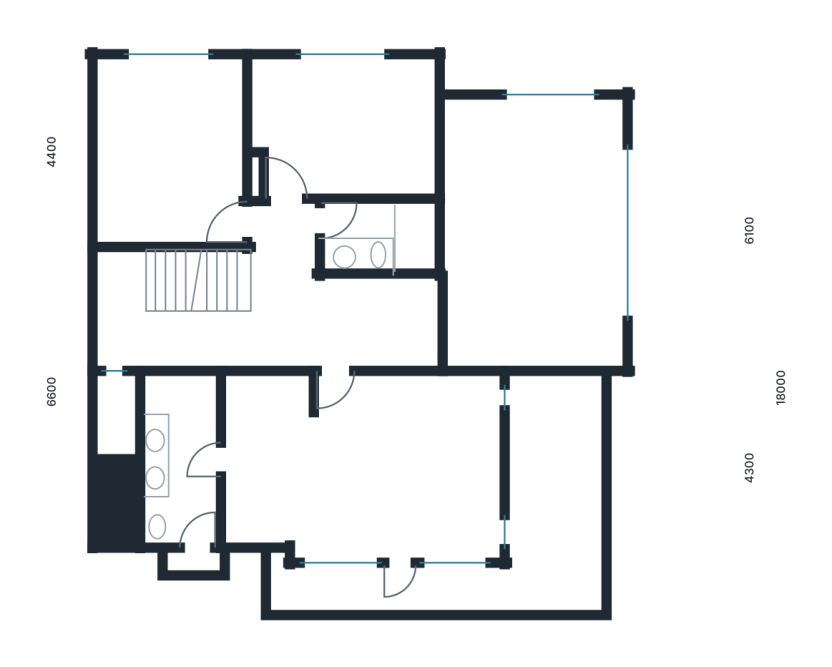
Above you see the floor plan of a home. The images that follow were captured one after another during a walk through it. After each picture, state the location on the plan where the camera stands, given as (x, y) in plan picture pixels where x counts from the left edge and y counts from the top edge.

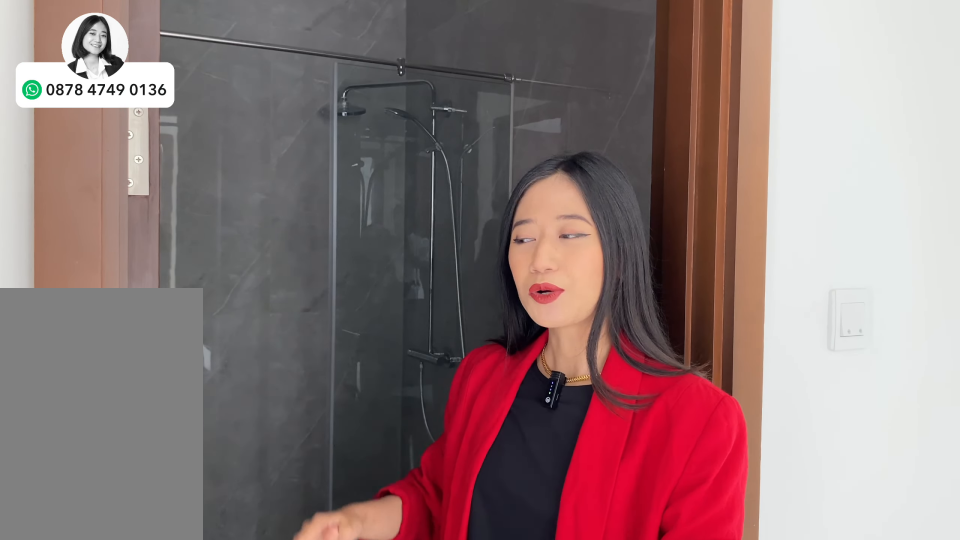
(395, 244)
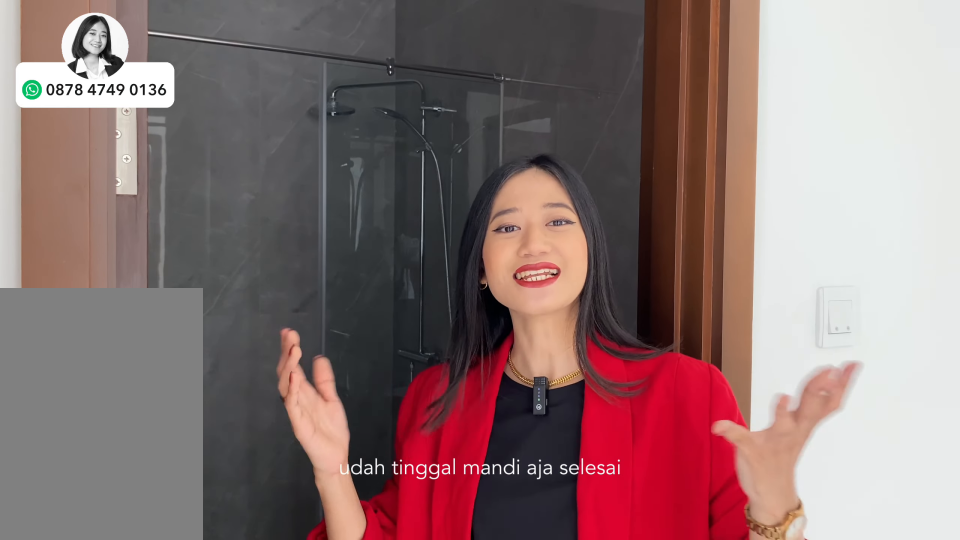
(395, 244)
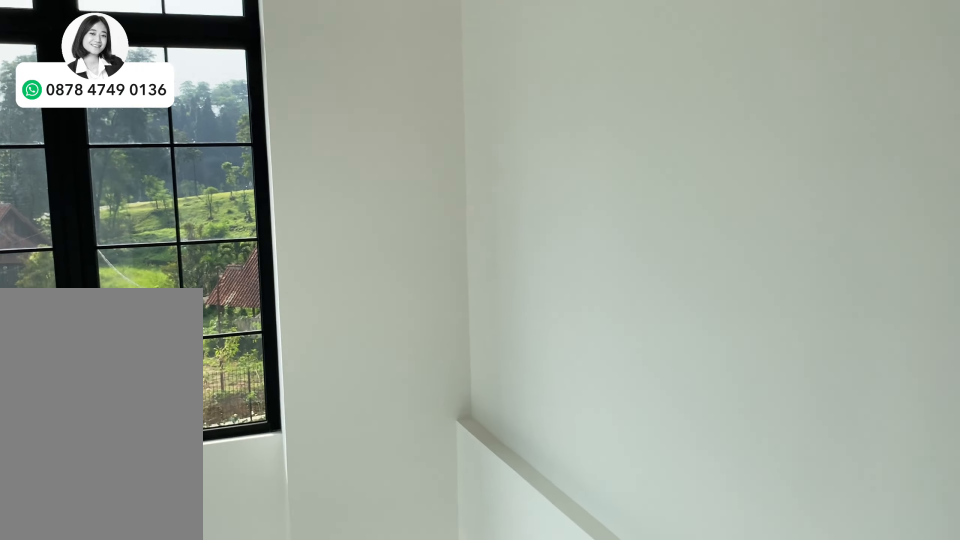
(399, 321)
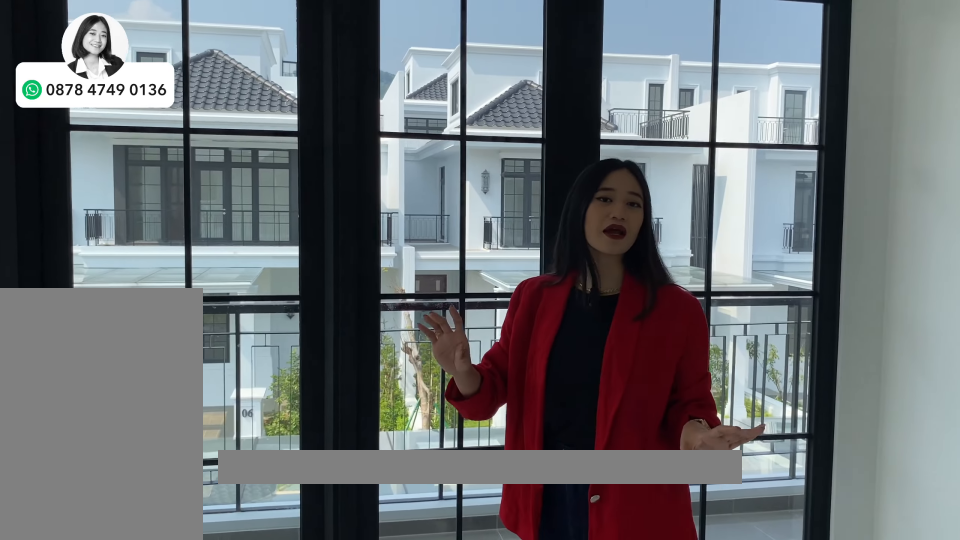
(263, 414)
